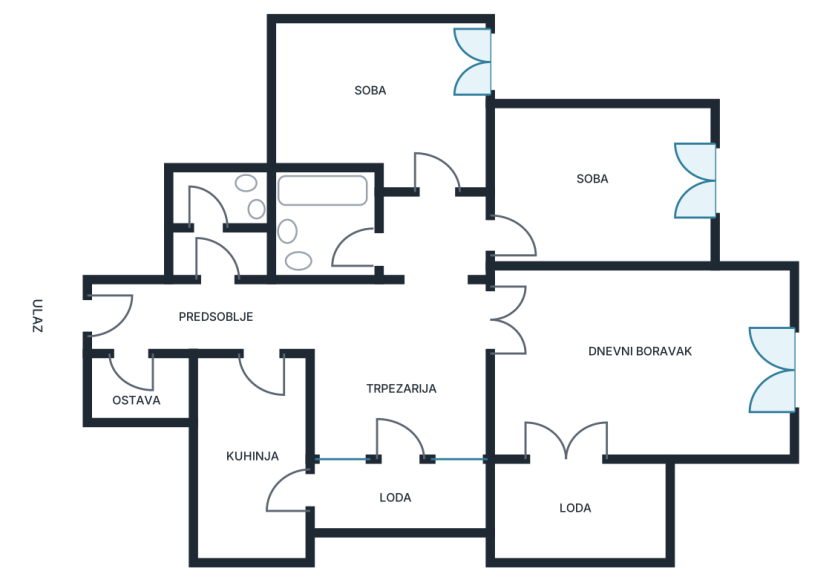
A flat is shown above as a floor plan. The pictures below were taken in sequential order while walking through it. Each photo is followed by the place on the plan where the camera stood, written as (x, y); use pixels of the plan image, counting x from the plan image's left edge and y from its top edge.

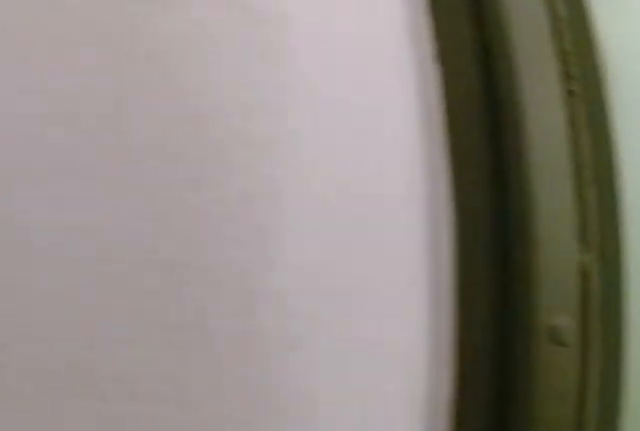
(237, 220)
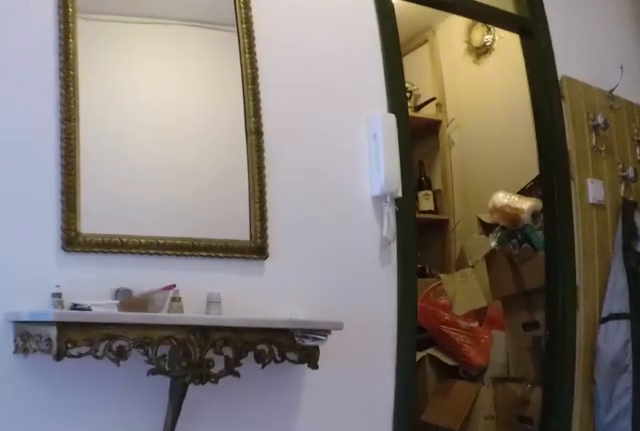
(218, 275)
